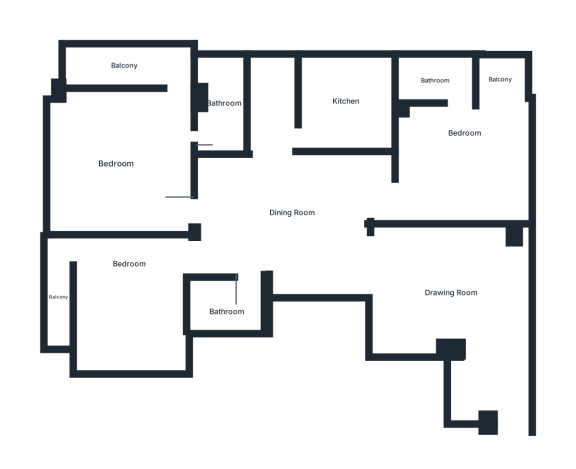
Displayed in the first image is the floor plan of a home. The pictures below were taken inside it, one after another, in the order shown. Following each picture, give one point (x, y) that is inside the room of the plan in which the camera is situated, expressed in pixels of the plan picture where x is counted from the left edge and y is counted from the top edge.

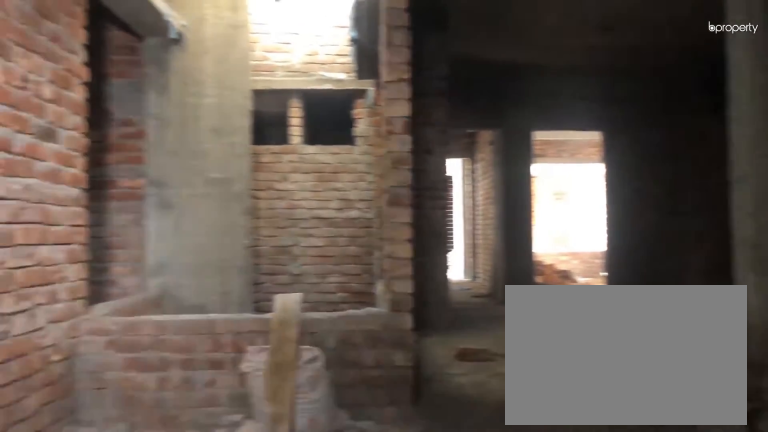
(457, 293)
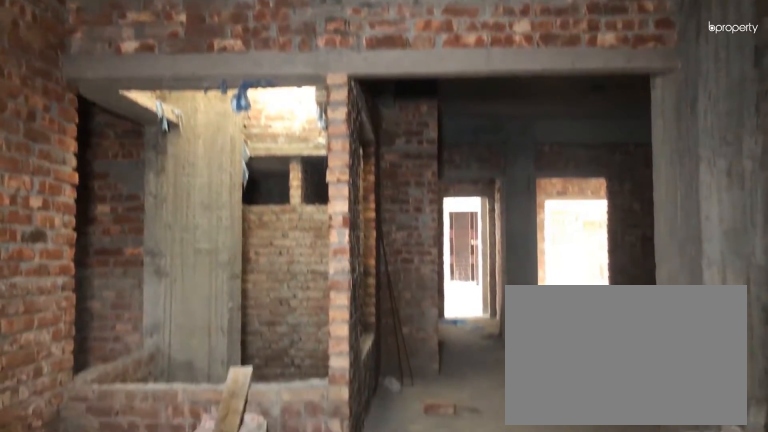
(457, 293)
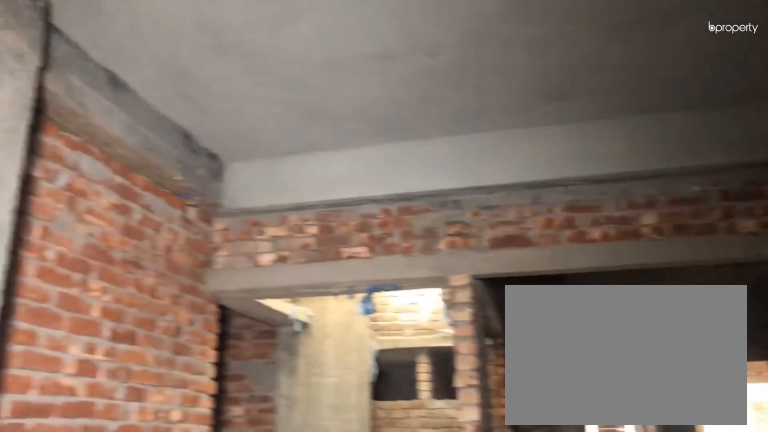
(457, 293)
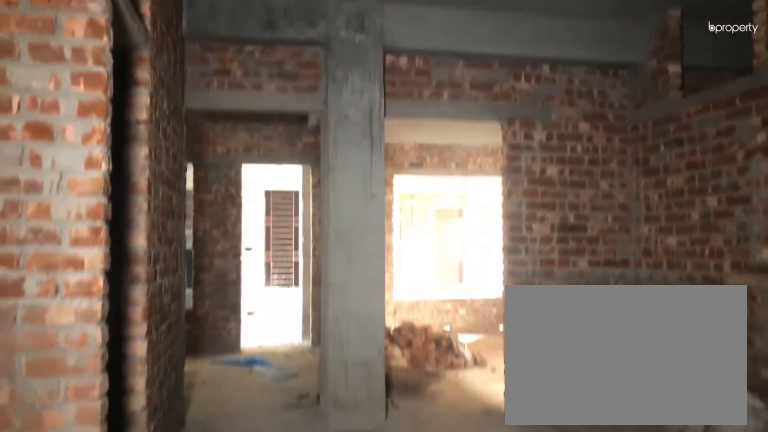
(292, 209)
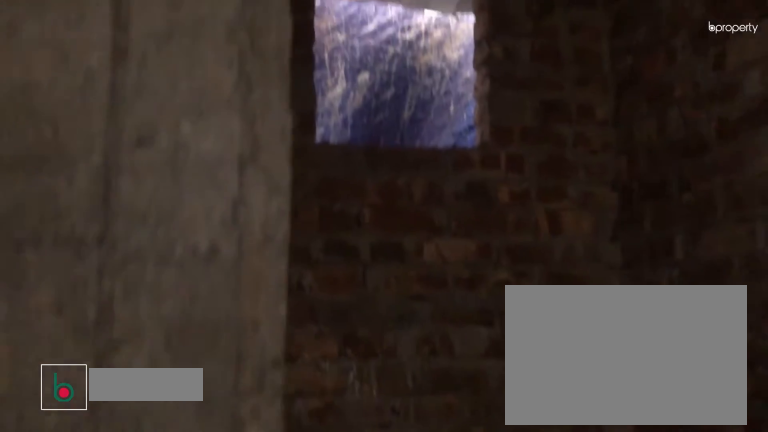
(220, 101)
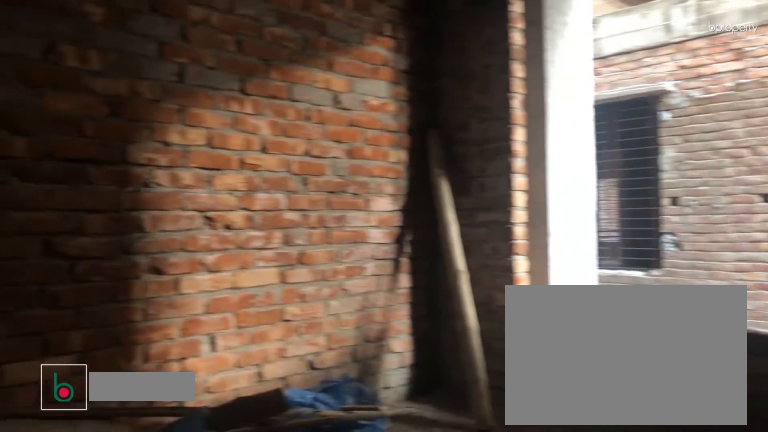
(127, 307)
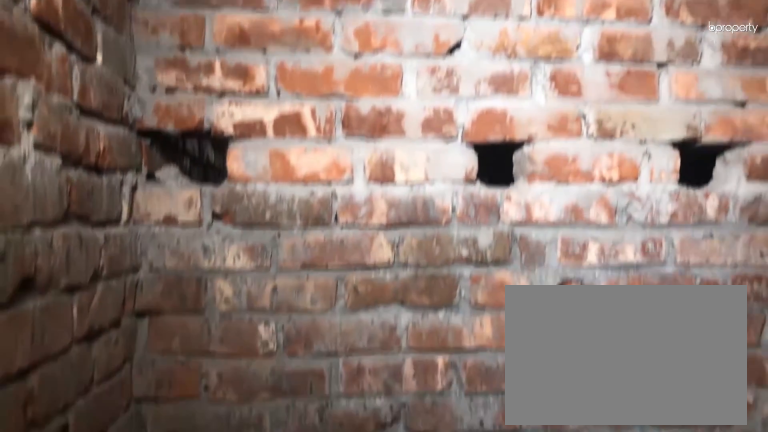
(226, 311)
